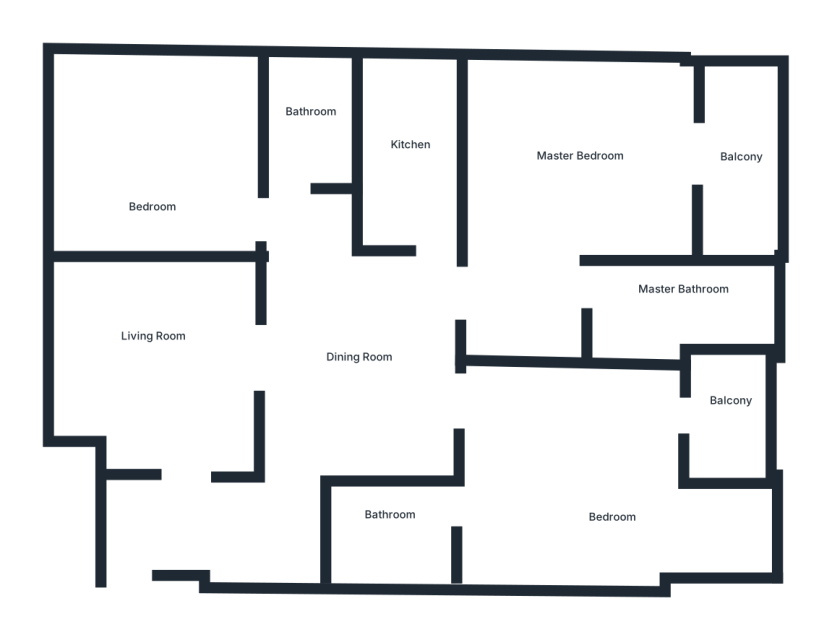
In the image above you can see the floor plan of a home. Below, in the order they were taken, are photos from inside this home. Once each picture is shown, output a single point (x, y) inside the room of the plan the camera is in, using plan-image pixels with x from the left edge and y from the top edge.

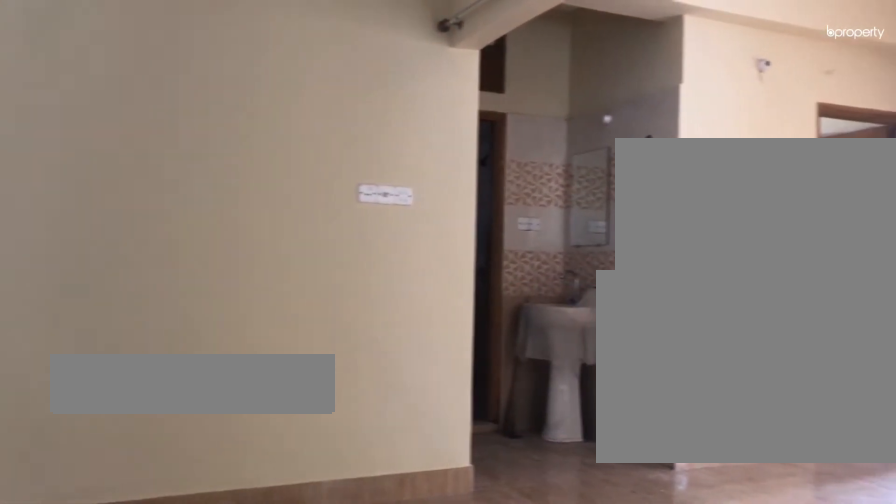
(185, 339)
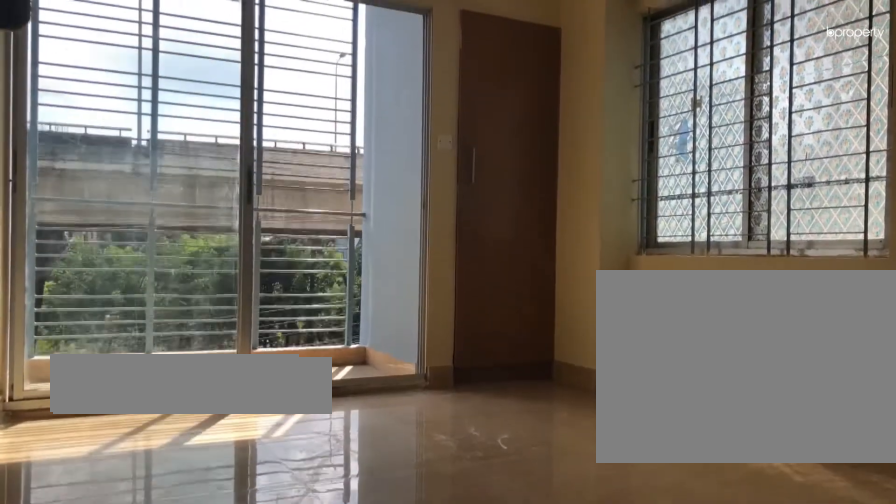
(601, 491)
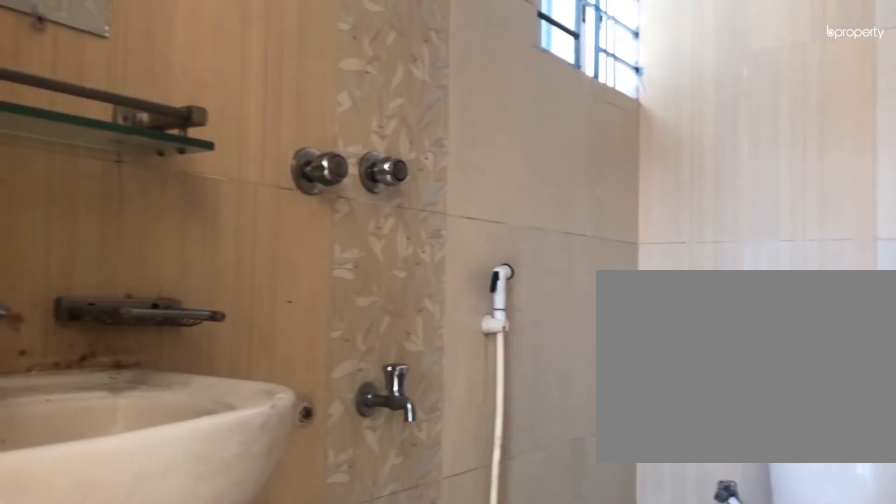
(376, 515)
